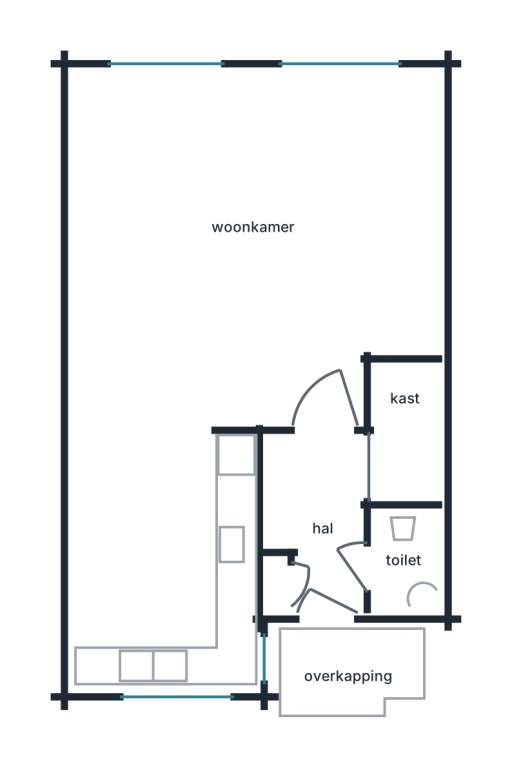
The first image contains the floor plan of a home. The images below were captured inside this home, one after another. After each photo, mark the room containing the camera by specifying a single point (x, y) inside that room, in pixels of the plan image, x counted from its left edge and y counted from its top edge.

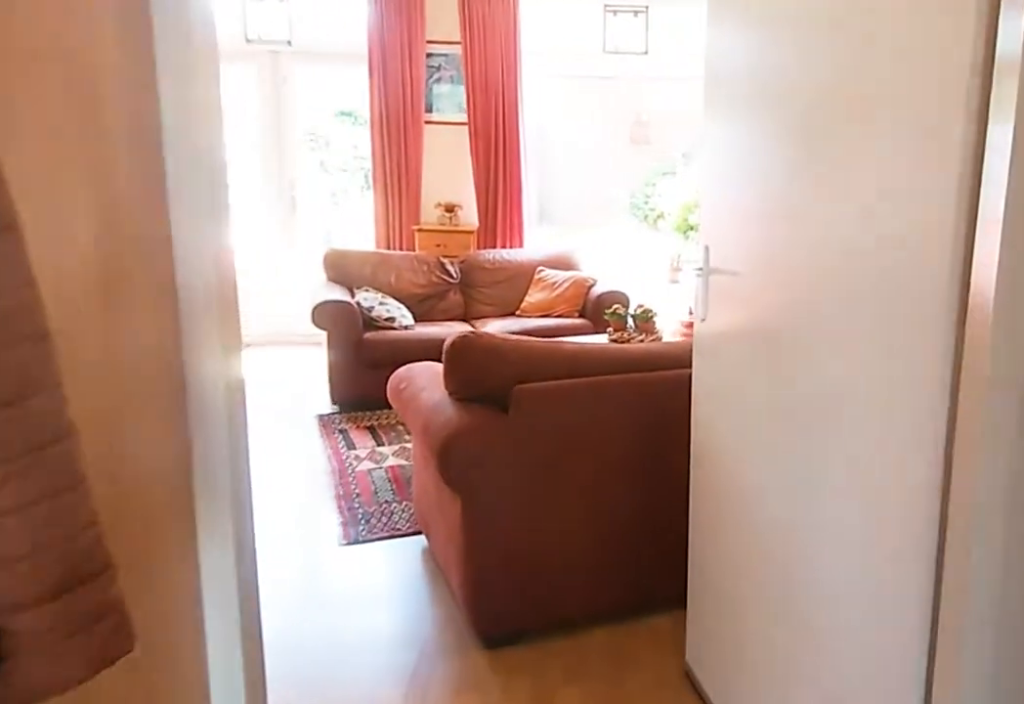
(318, 511)
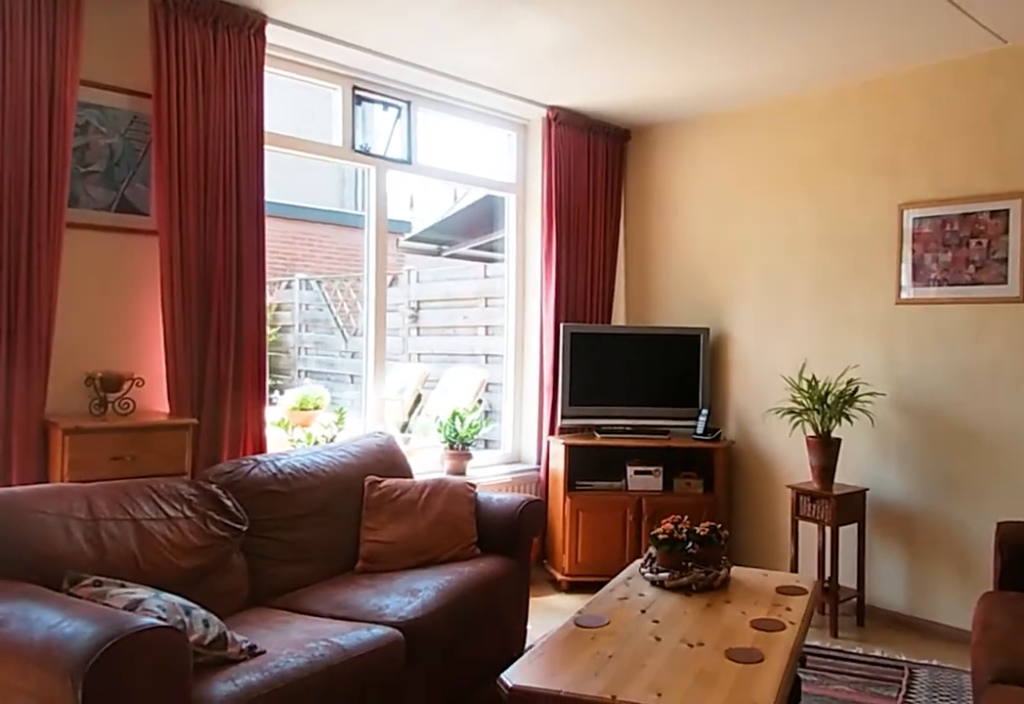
(310, 257)
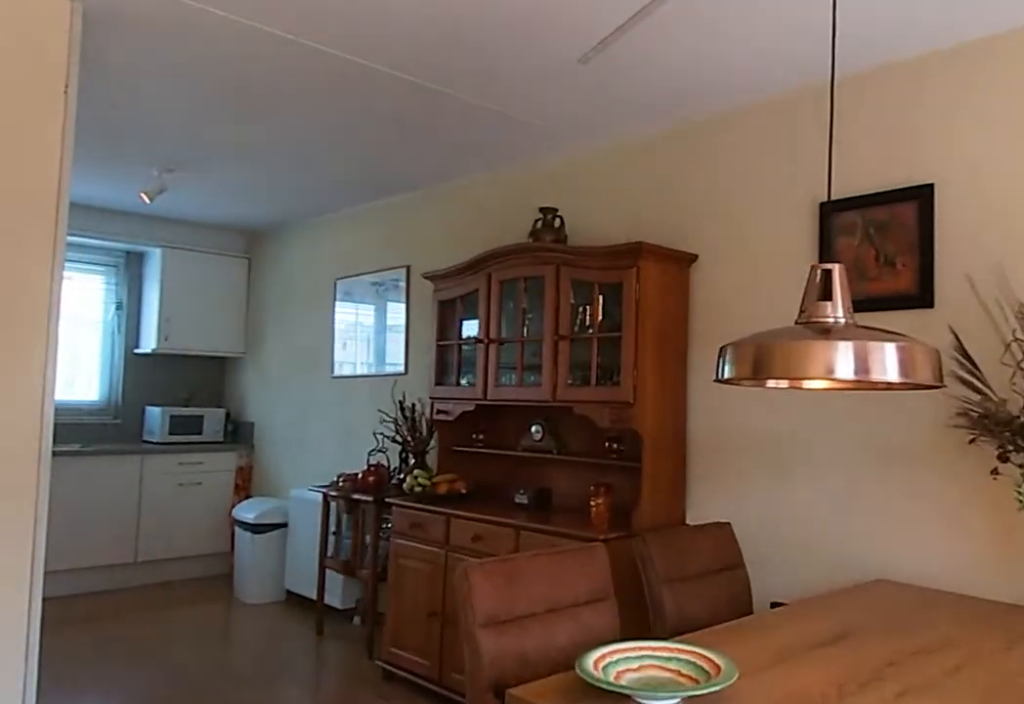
(312, 257)
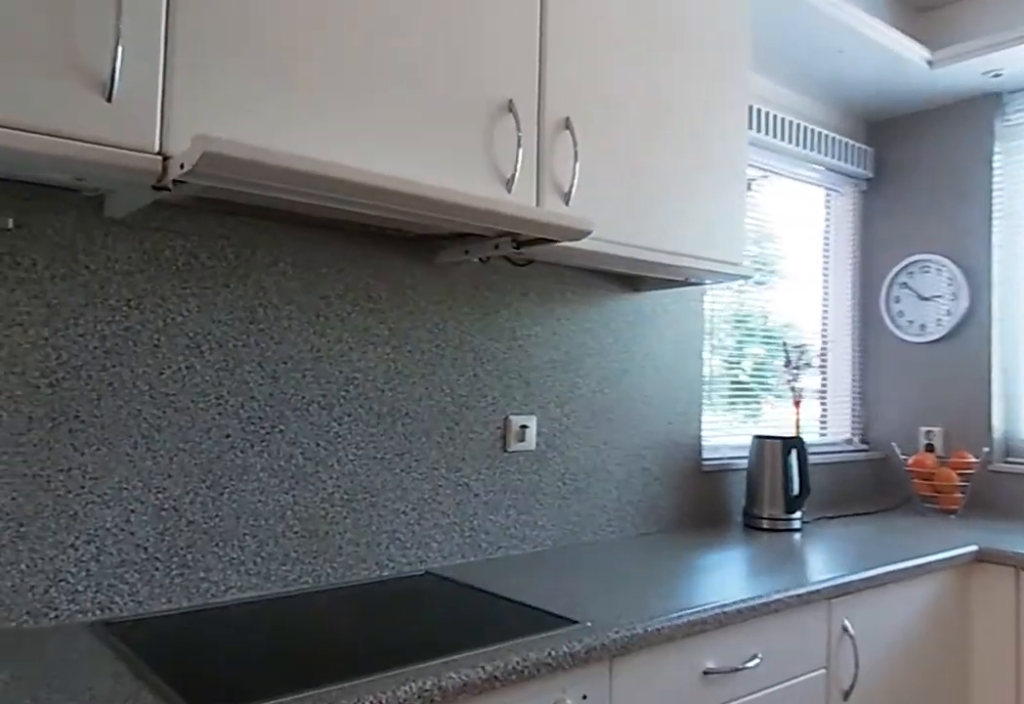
(165, 556)
